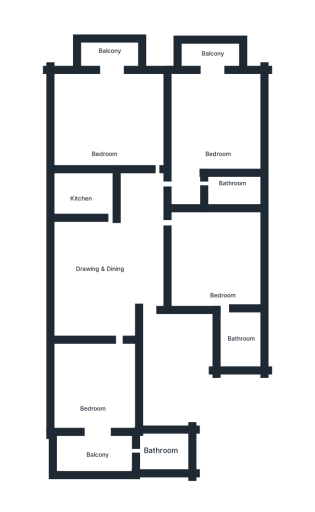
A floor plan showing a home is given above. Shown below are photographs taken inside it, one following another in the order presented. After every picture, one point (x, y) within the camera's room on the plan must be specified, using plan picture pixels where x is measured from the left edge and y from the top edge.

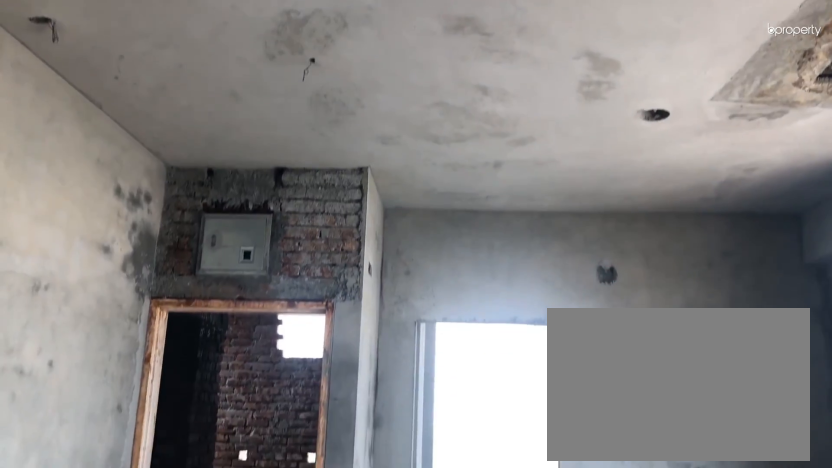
(100, 264)
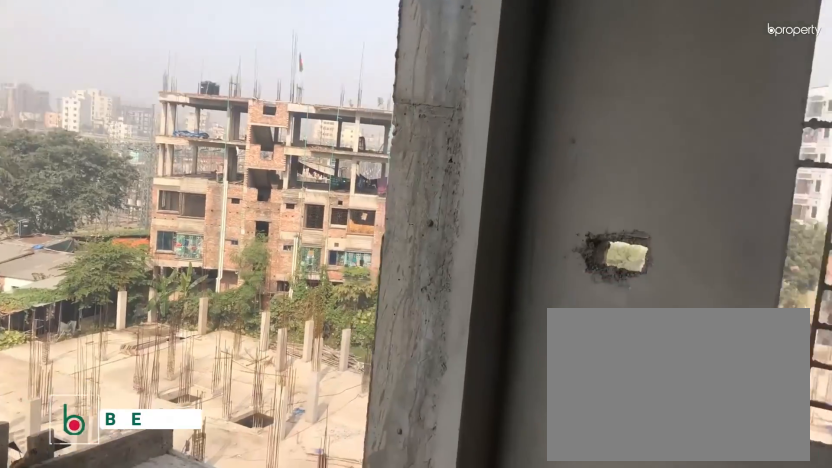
(97, 391)
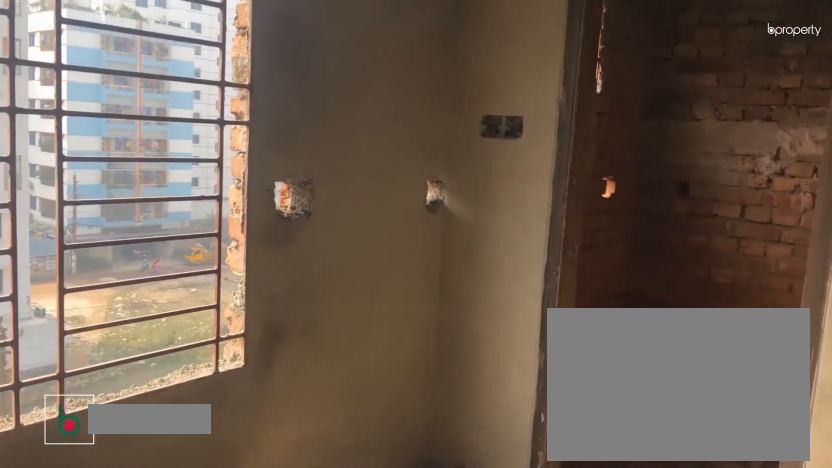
(224, 257)
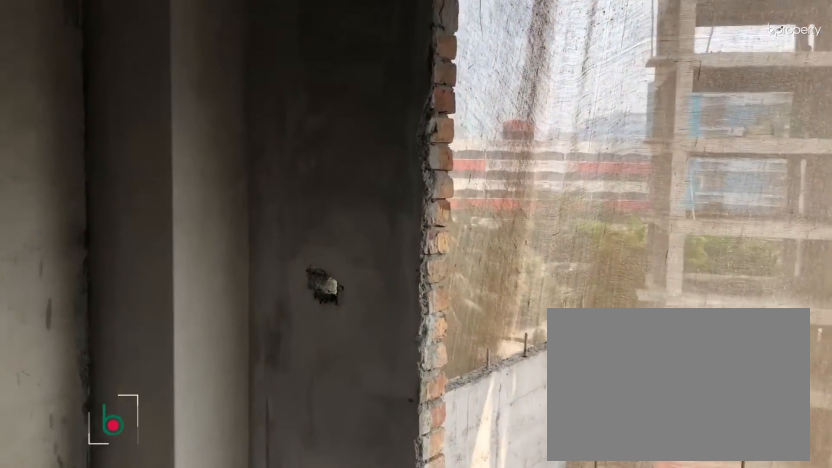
(220, 134)
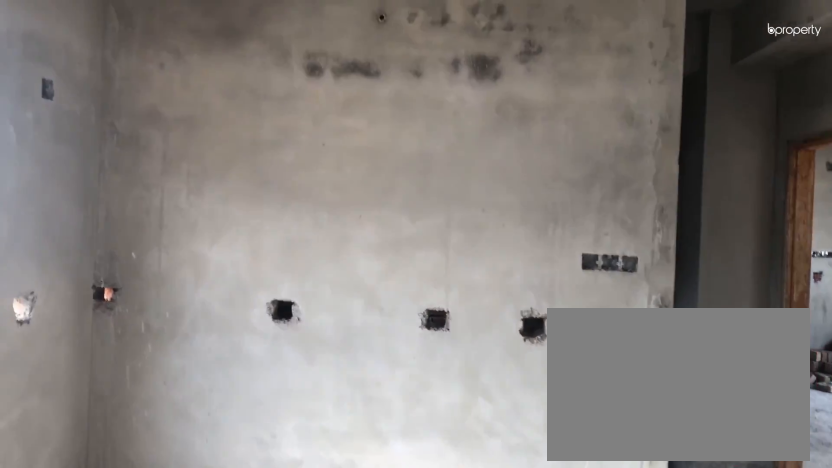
(220, 134)
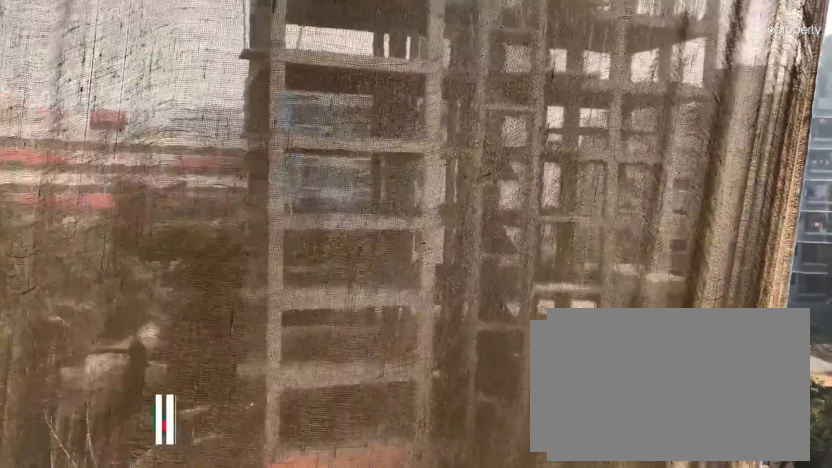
(211, 56)
